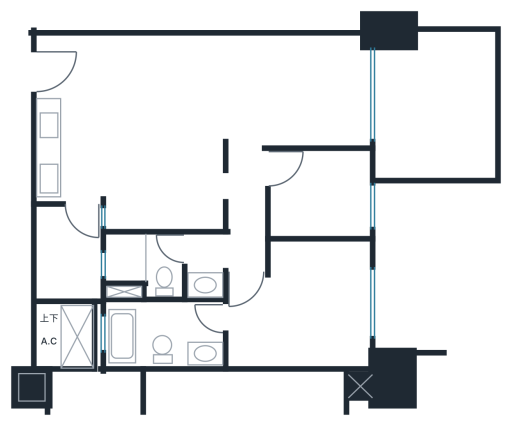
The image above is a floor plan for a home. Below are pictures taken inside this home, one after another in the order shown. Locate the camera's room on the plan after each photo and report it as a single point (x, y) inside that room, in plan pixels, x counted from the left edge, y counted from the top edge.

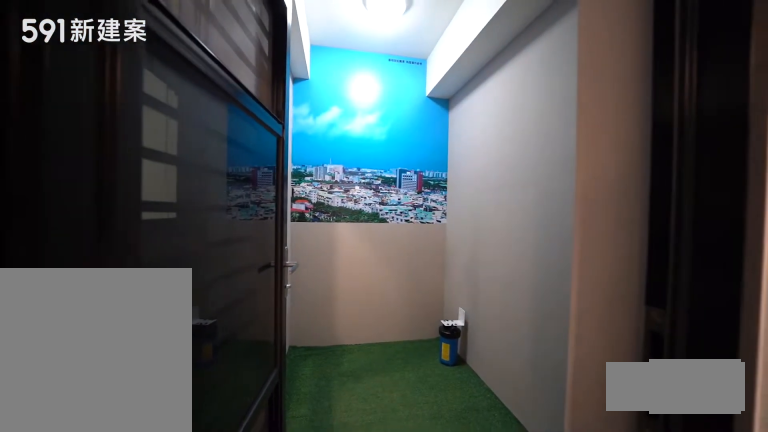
(64, 255)
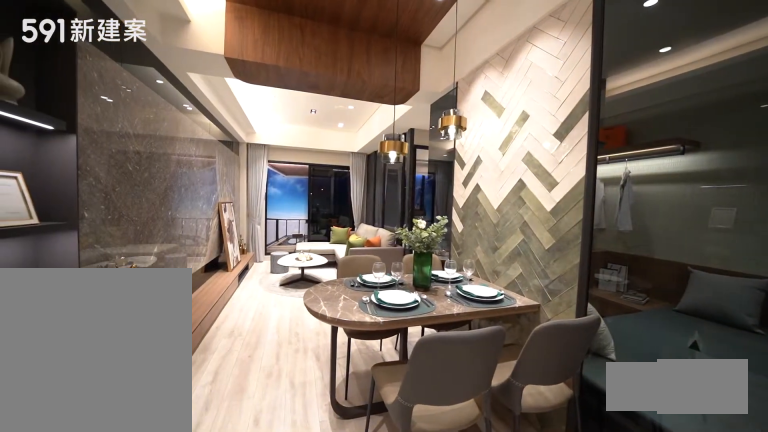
(168, 89)
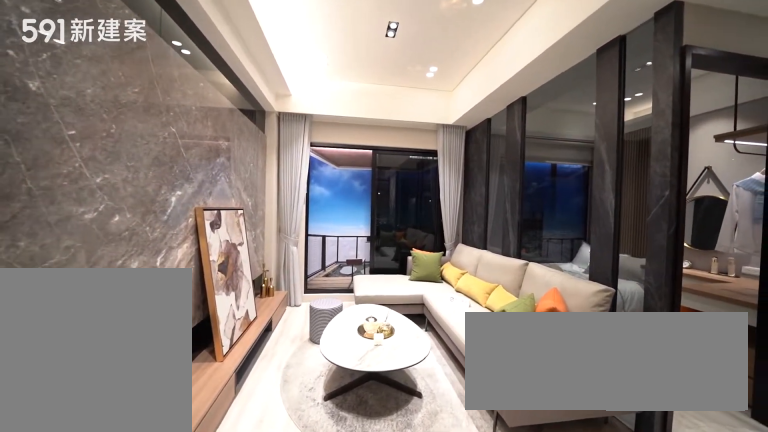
(304, 91)
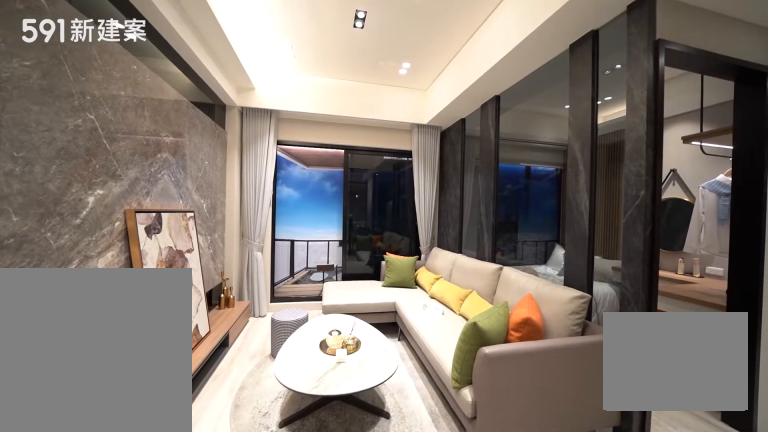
(304, 91)
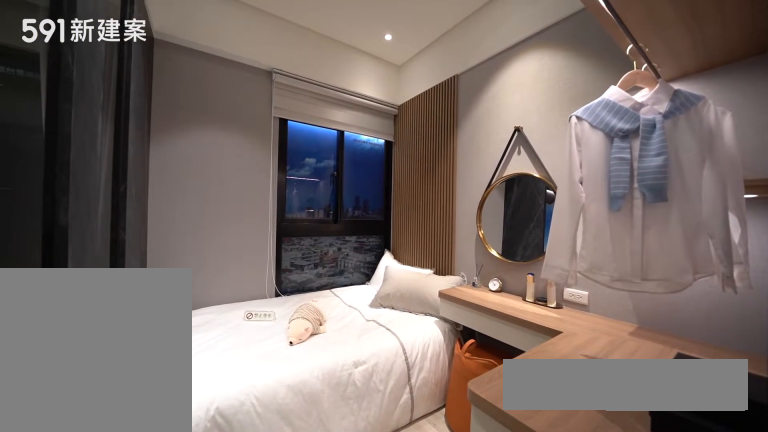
(324, 196)
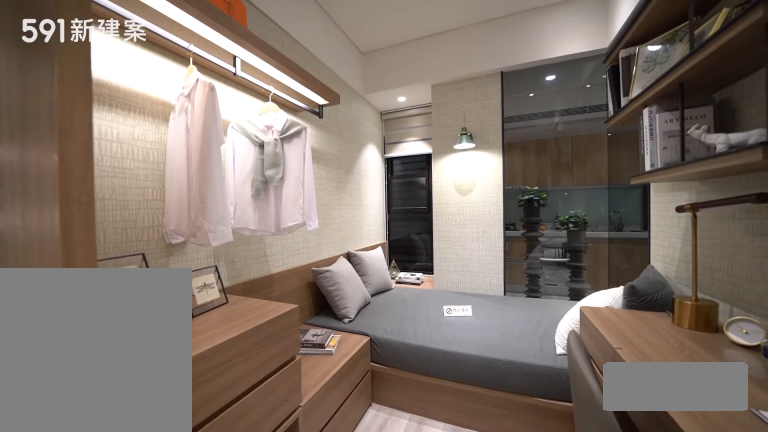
(160, 187)
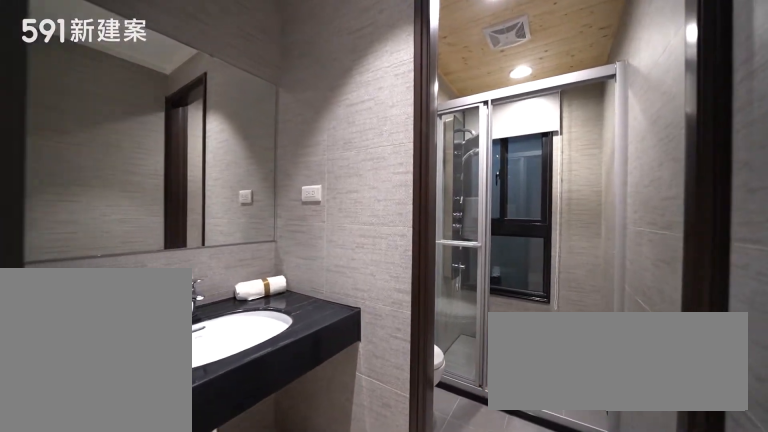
(158, 268)
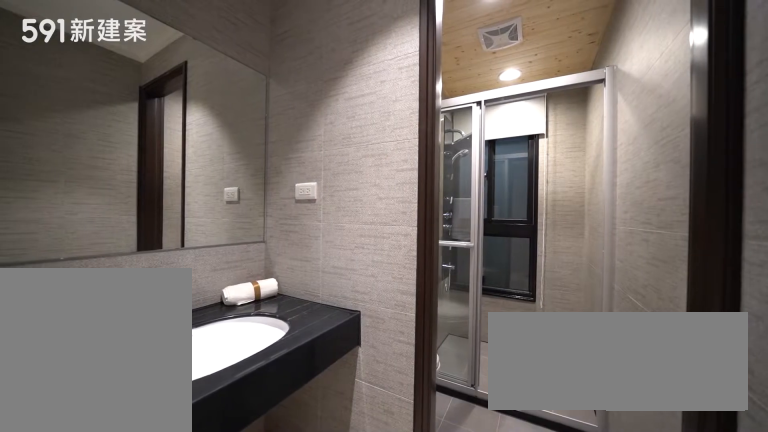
(158, 268)
